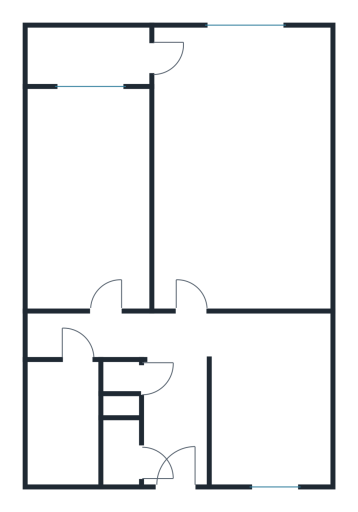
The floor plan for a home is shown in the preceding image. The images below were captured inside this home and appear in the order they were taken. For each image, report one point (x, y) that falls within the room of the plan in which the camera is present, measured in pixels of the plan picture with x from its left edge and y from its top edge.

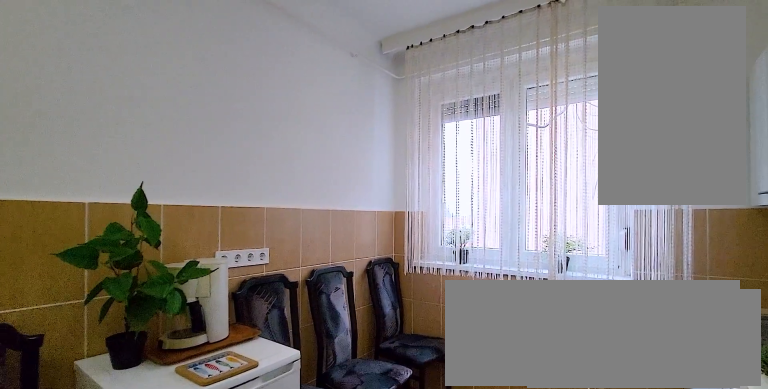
(278, 406)
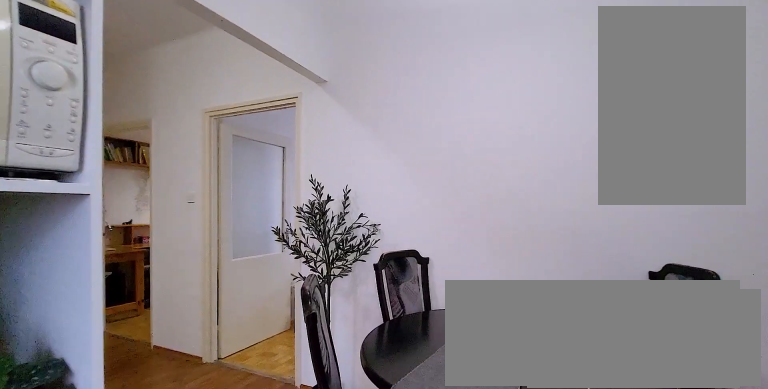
(277, 406)
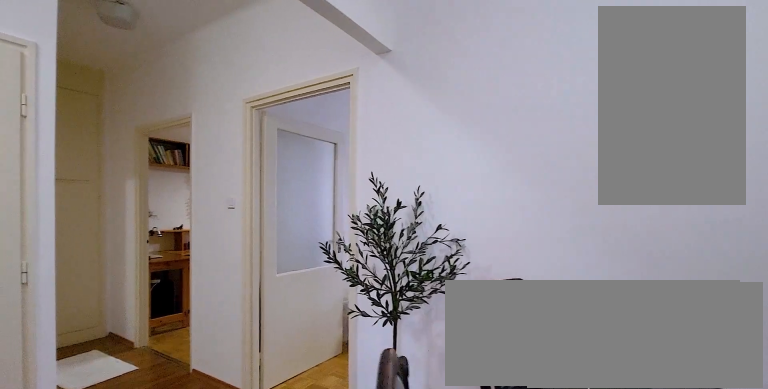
(277, 406)
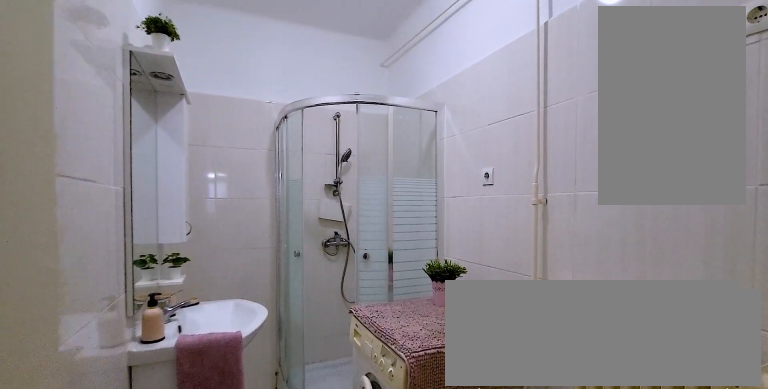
(63, 424)
